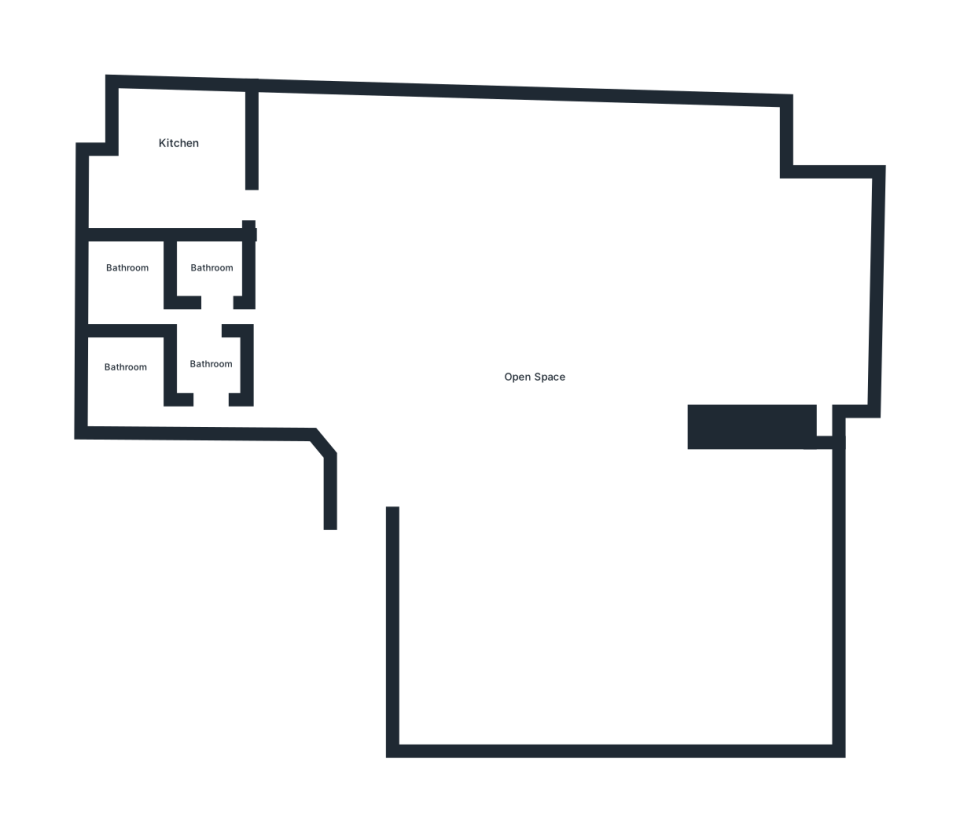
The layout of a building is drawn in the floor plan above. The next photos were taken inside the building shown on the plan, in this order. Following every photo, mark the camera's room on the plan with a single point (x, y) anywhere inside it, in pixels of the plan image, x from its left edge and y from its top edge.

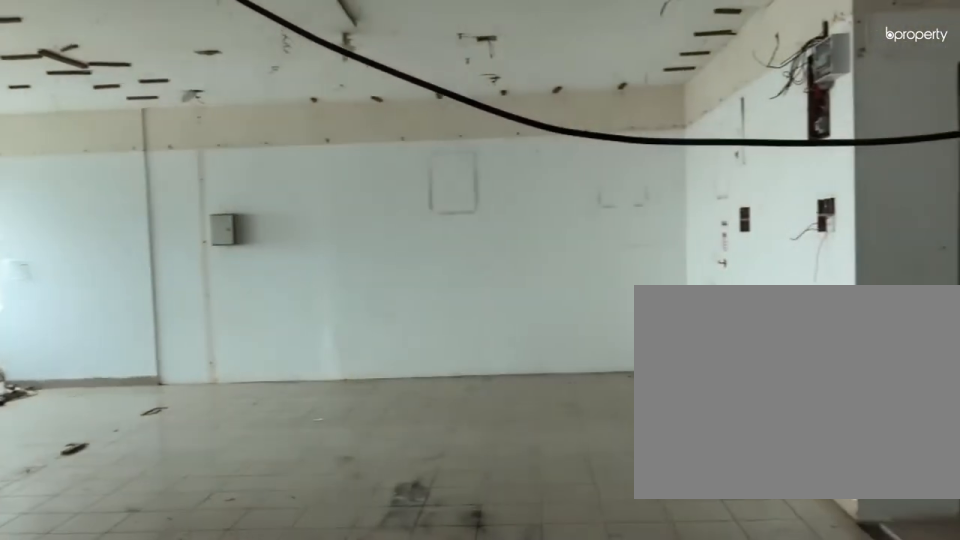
(509, 340)
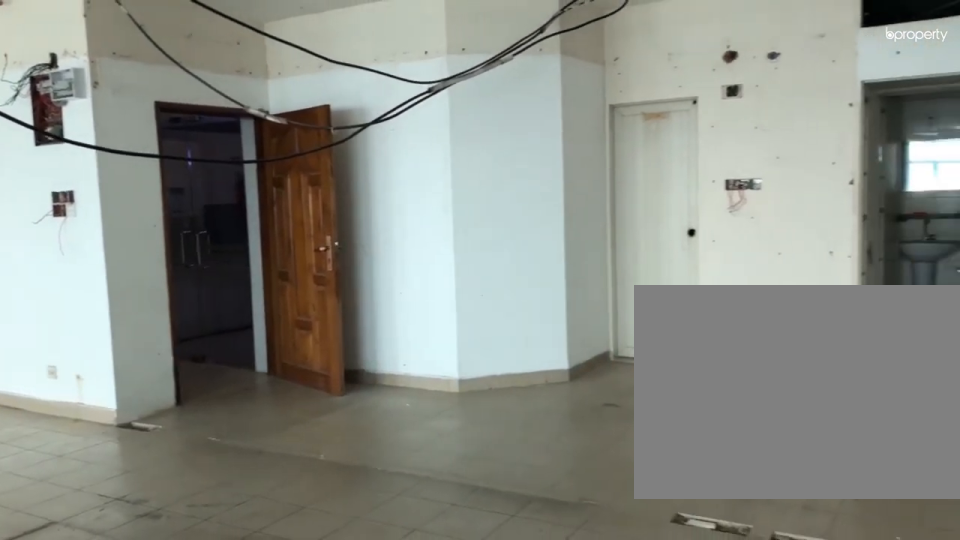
(509, 340)
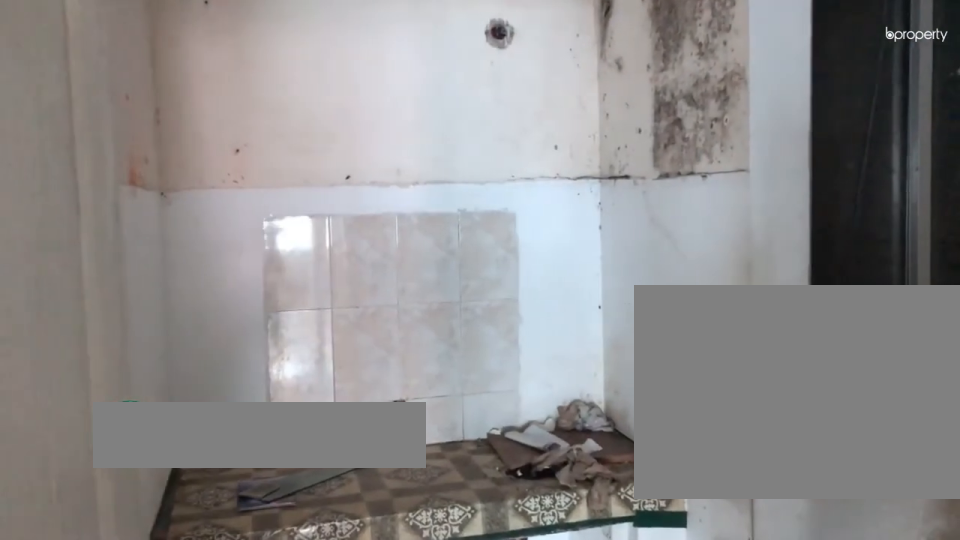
(186, 189)
